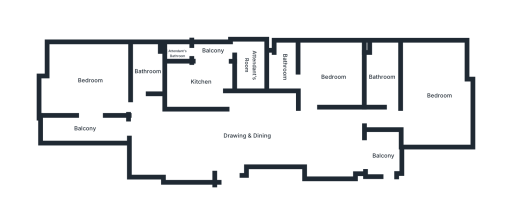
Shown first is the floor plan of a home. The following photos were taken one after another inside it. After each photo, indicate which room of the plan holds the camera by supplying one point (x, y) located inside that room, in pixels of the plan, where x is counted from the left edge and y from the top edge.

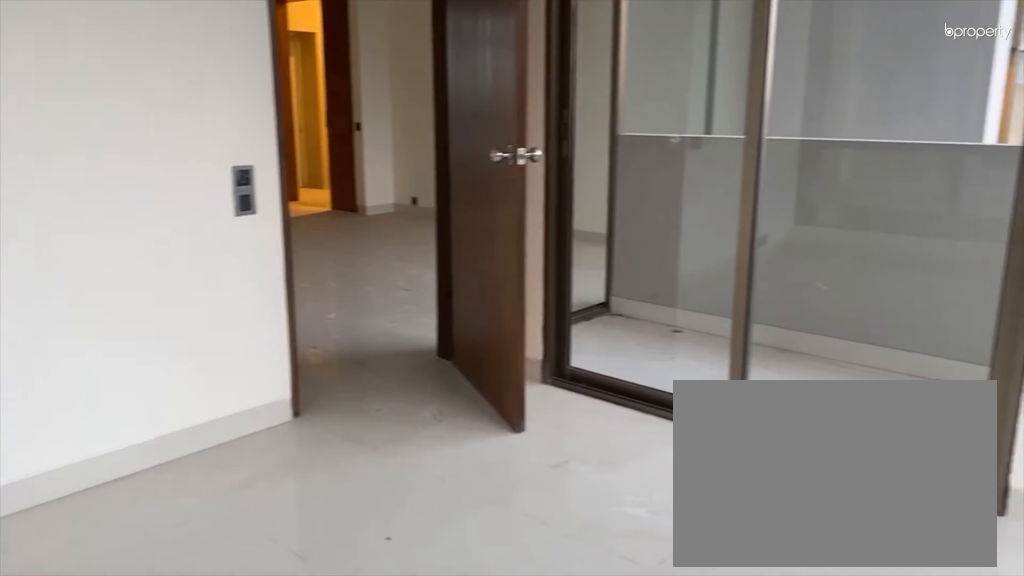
(90, 80)
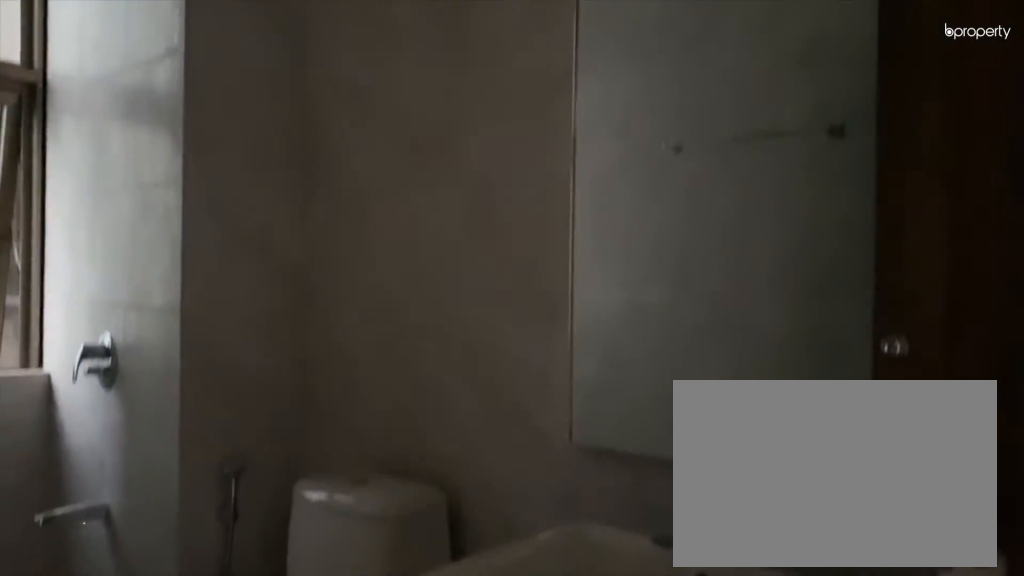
(147, 74)
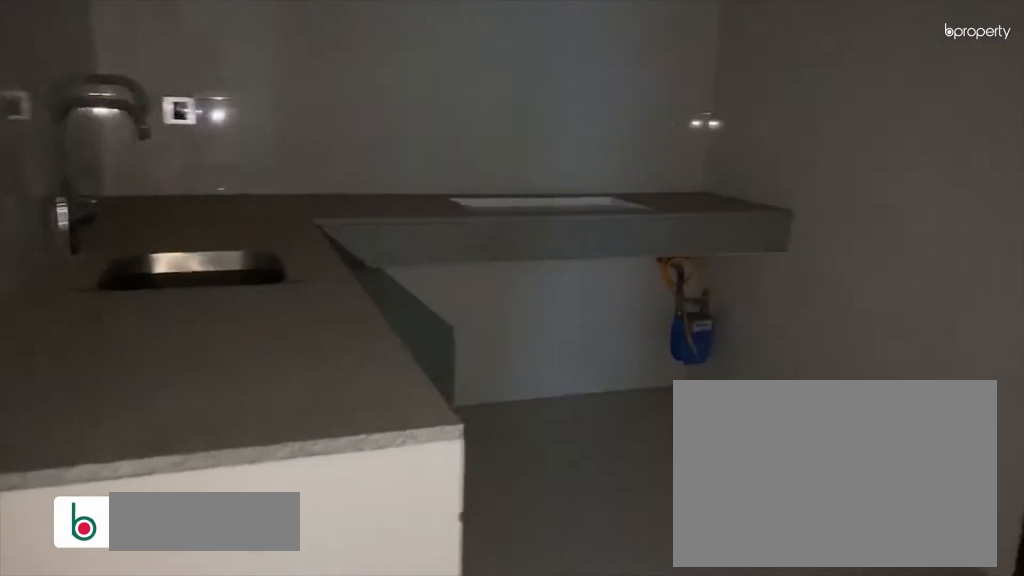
(201, 83)
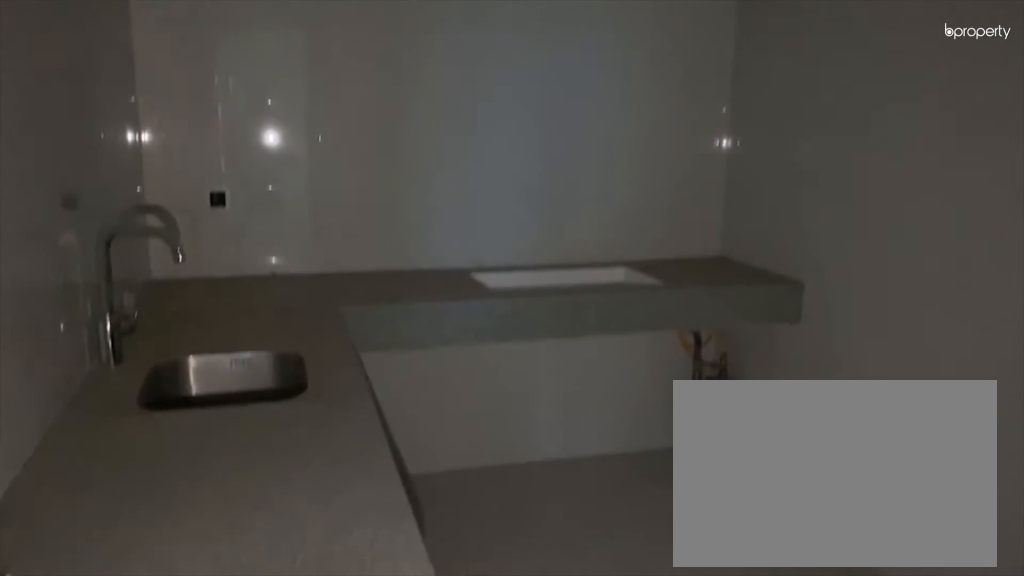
(201, 83)
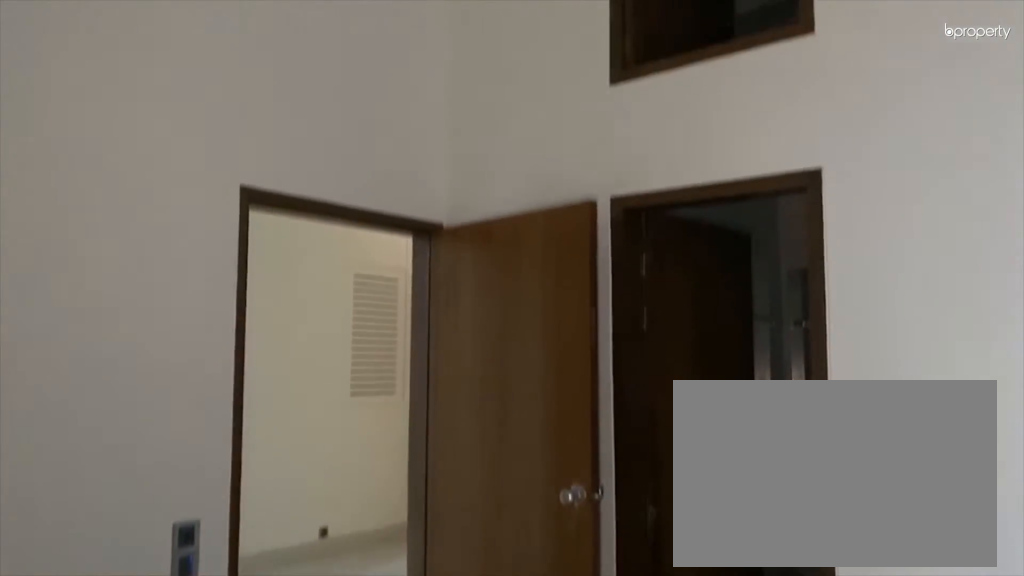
(328, 77)
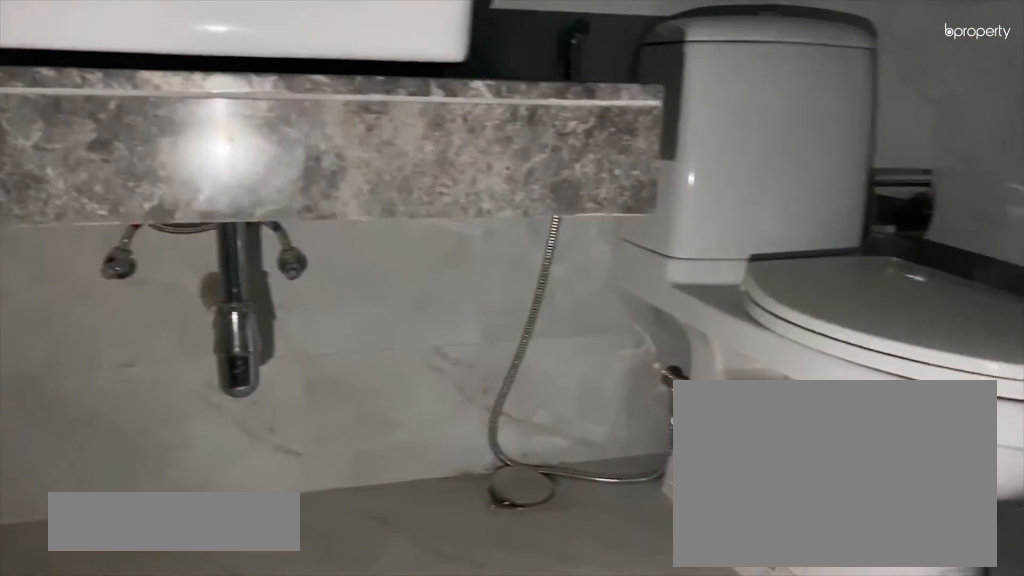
(285, 68)
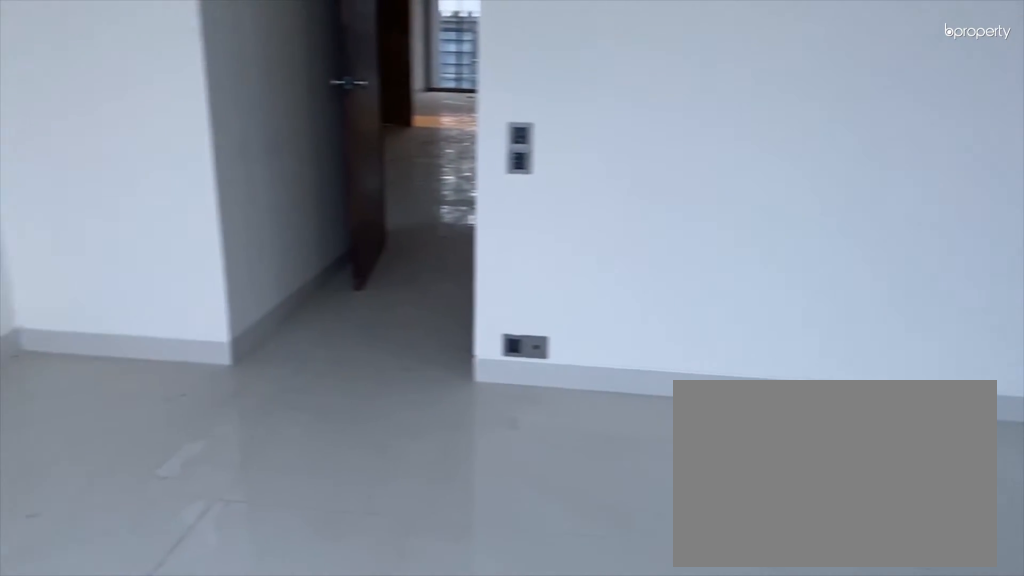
(439, 120)
